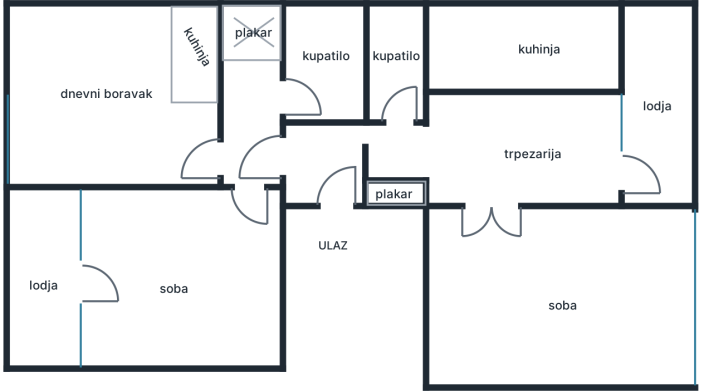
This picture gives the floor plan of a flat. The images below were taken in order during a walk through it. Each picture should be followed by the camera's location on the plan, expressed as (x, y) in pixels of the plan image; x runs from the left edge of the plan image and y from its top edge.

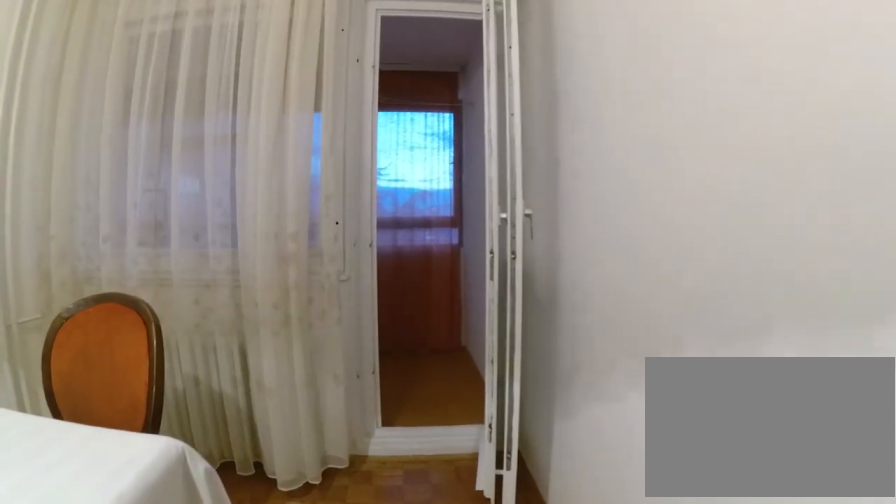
(519, 157)
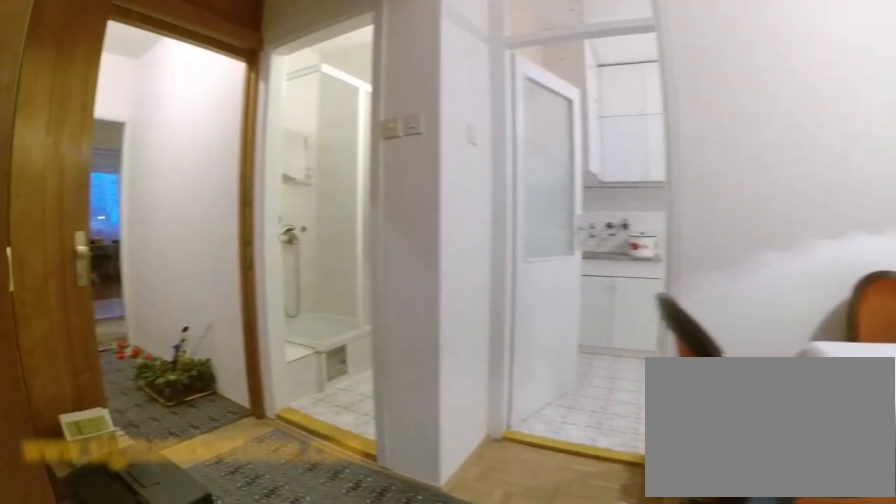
(478, 206)
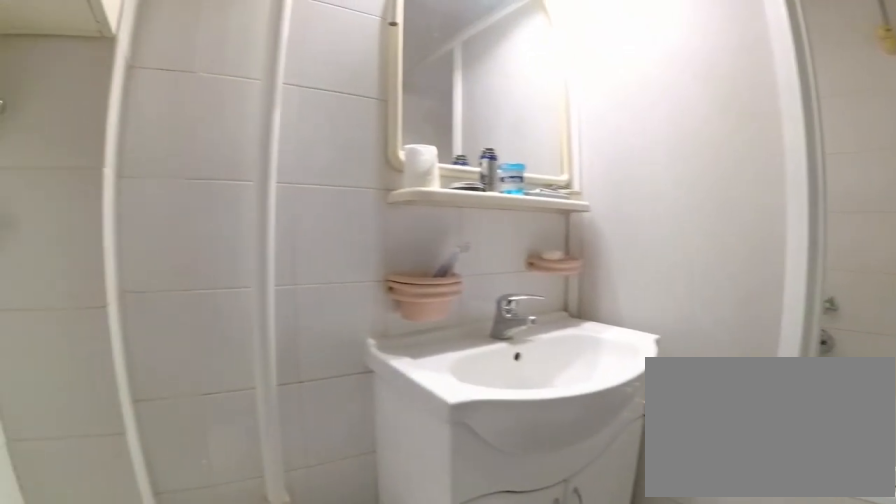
(319, 106)
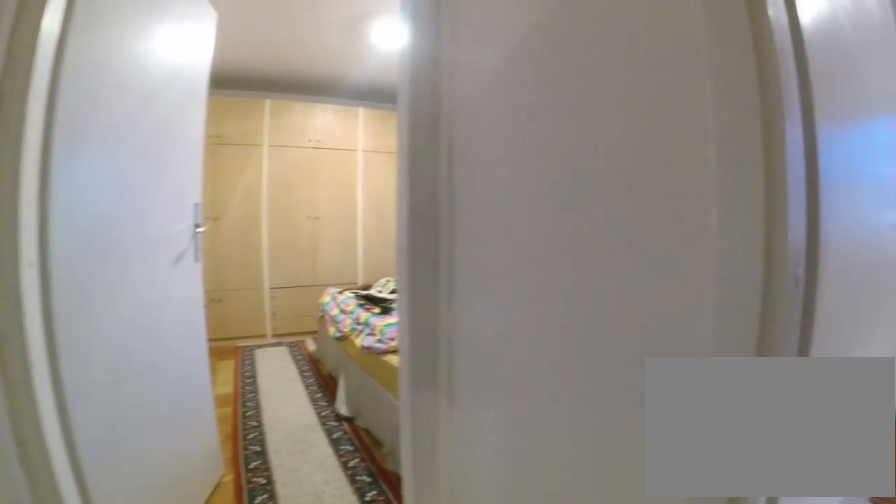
(260, 121)
